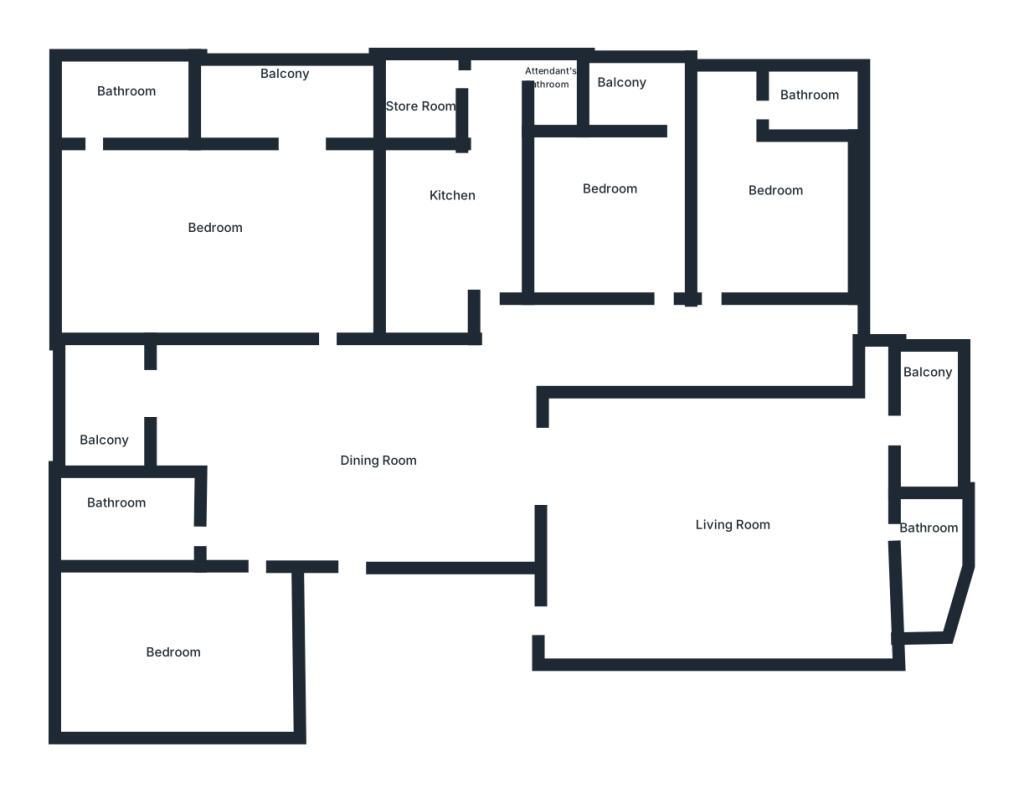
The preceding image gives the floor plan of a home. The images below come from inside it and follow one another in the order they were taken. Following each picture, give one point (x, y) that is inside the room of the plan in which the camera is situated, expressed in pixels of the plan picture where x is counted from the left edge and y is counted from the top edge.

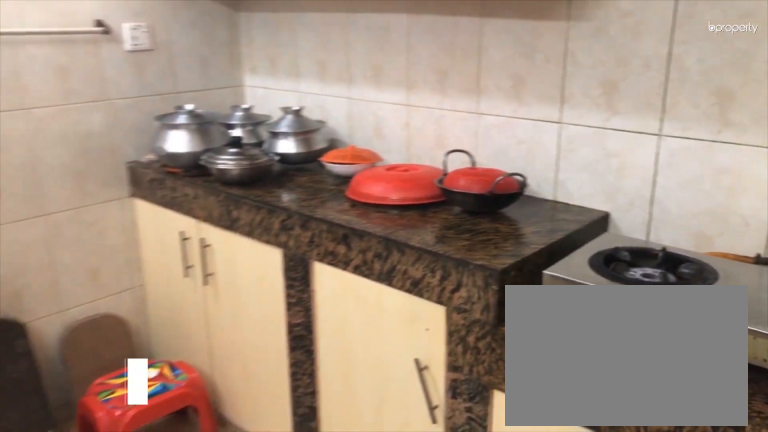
(455, 201)
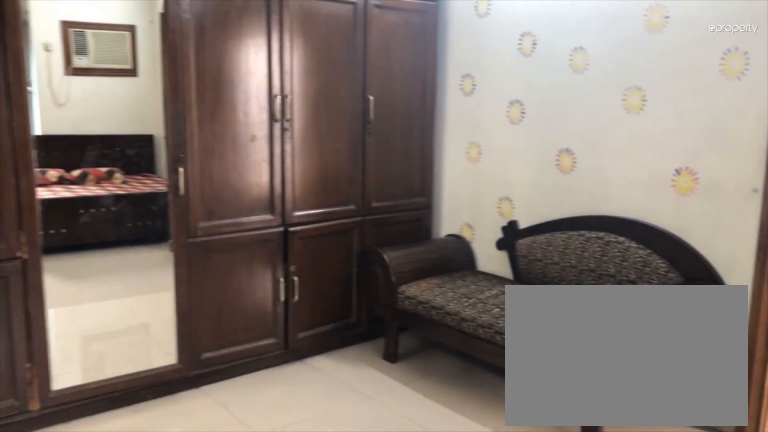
(209, 232)
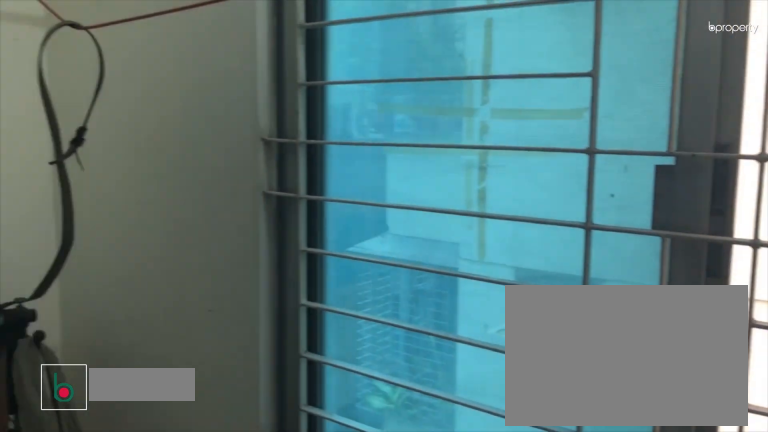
(289, 71)
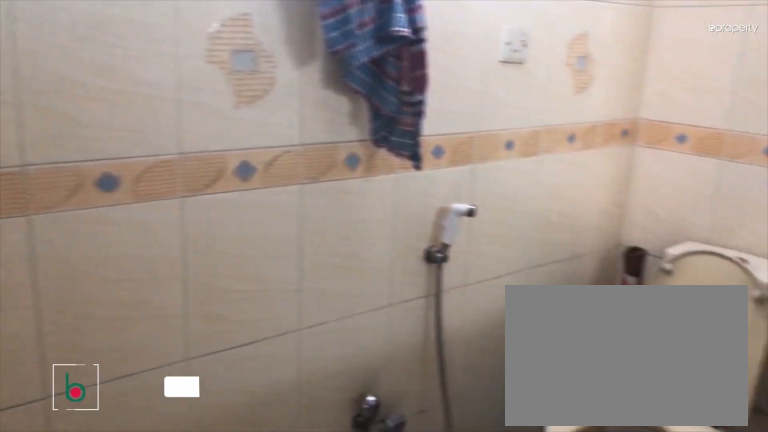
(128, 101)
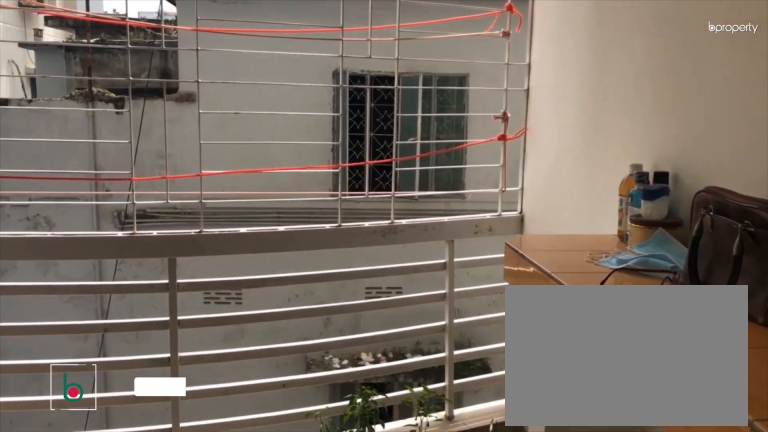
(113, 418)
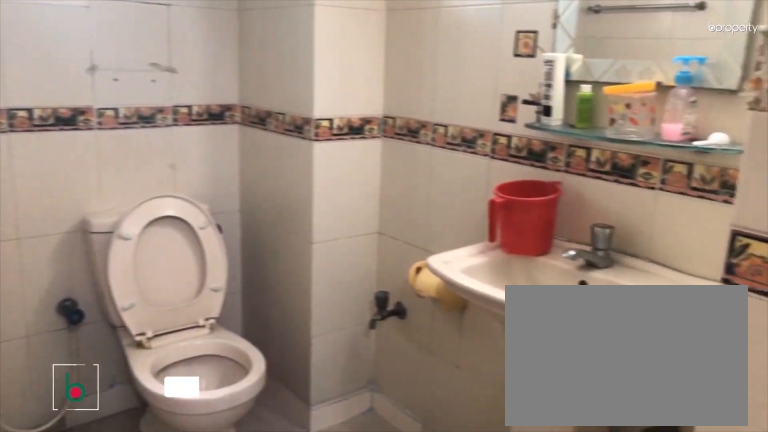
(103, 518)
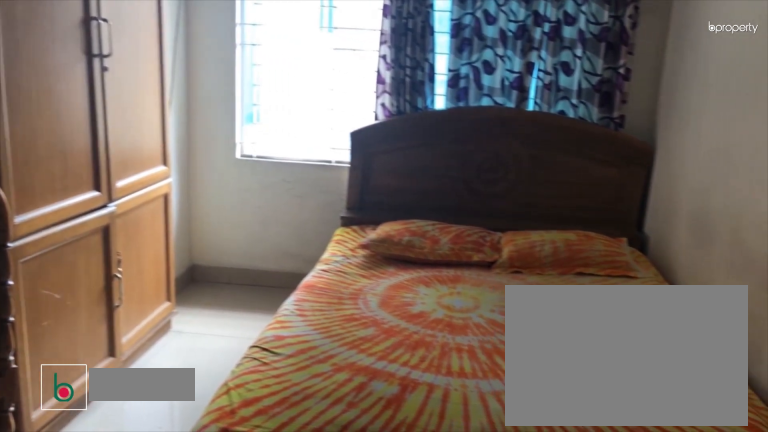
(173, 643)
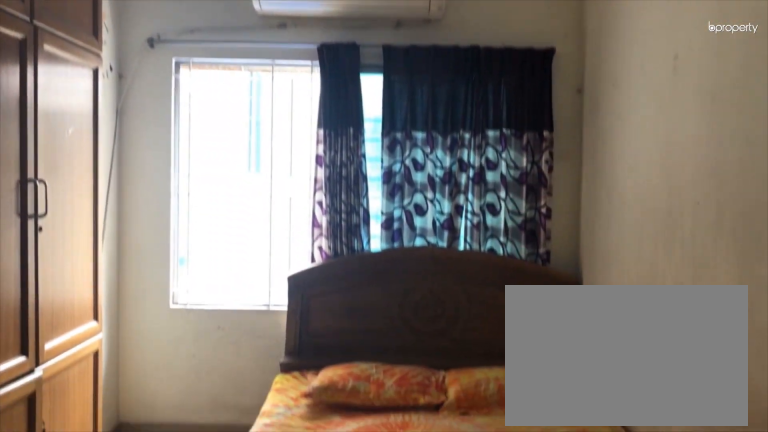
(174, 644)
